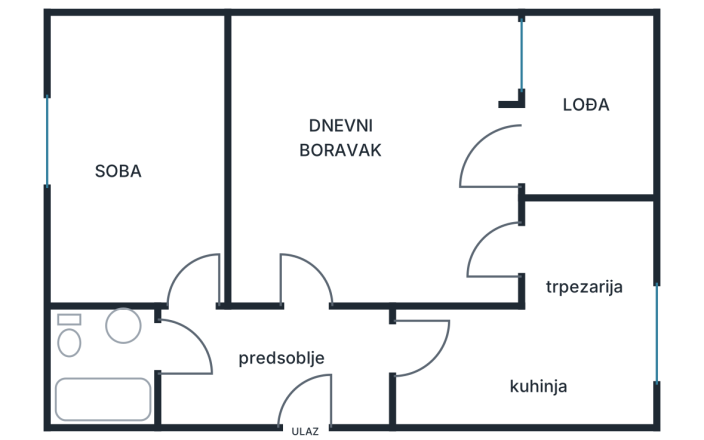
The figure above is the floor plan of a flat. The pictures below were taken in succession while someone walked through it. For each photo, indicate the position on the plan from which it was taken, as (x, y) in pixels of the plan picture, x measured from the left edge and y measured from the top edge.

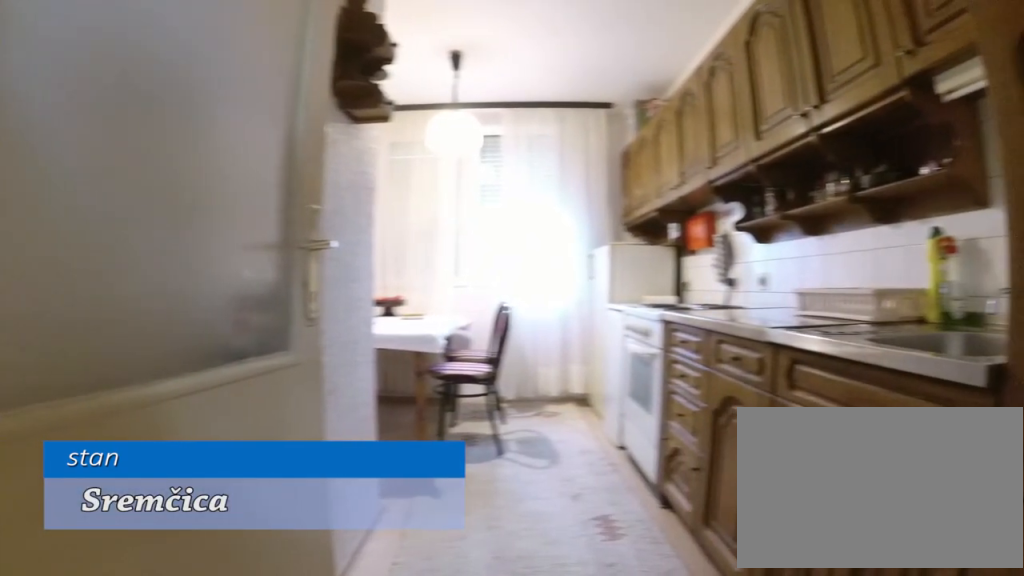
(354, 363)
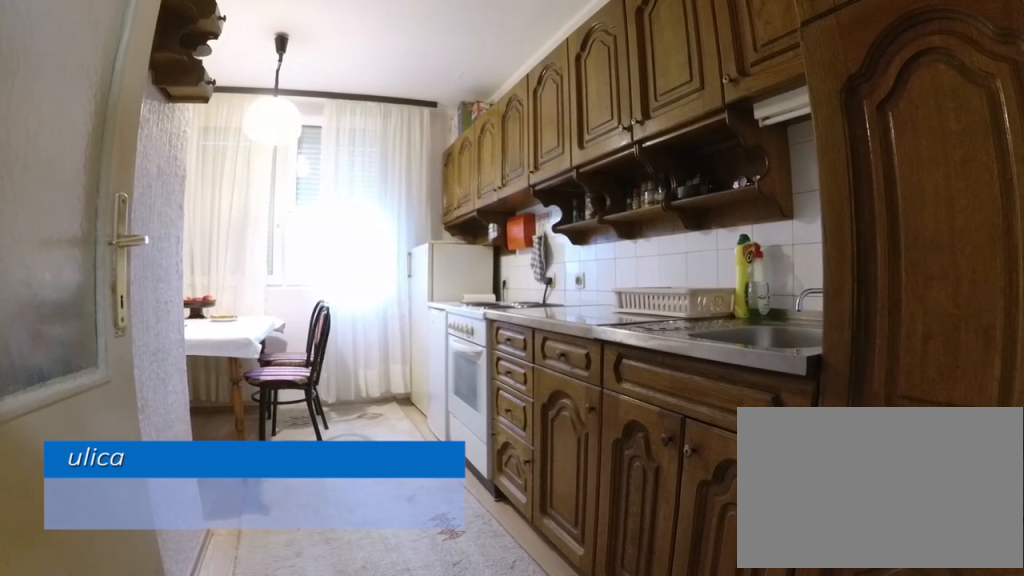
(361, 357)
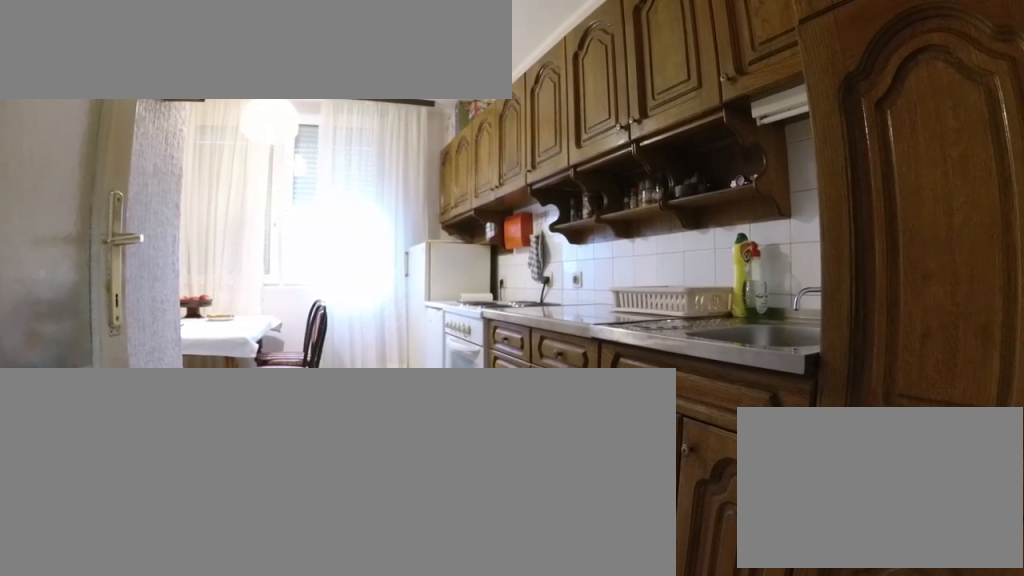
(361, 357)
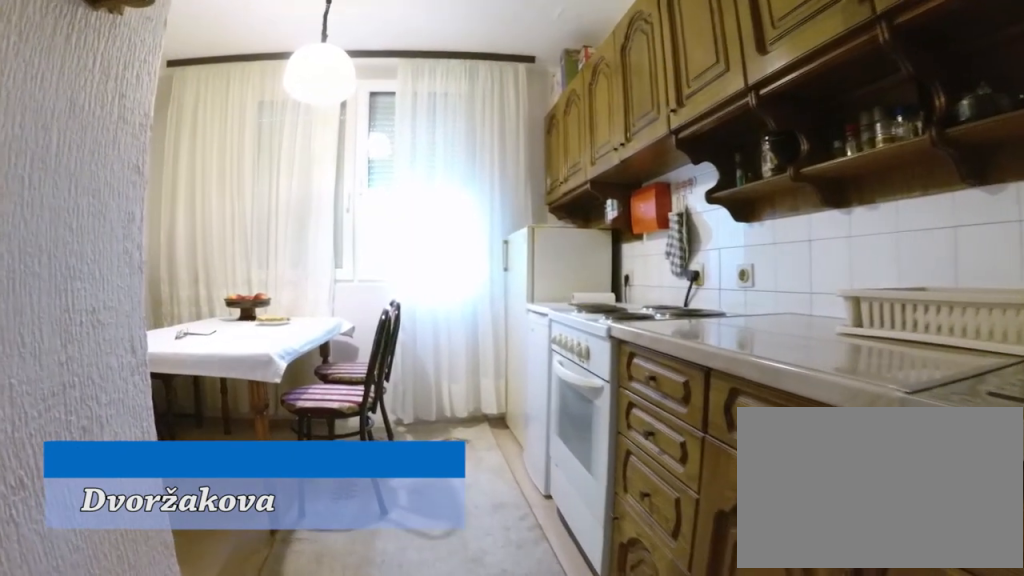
(424, 358)
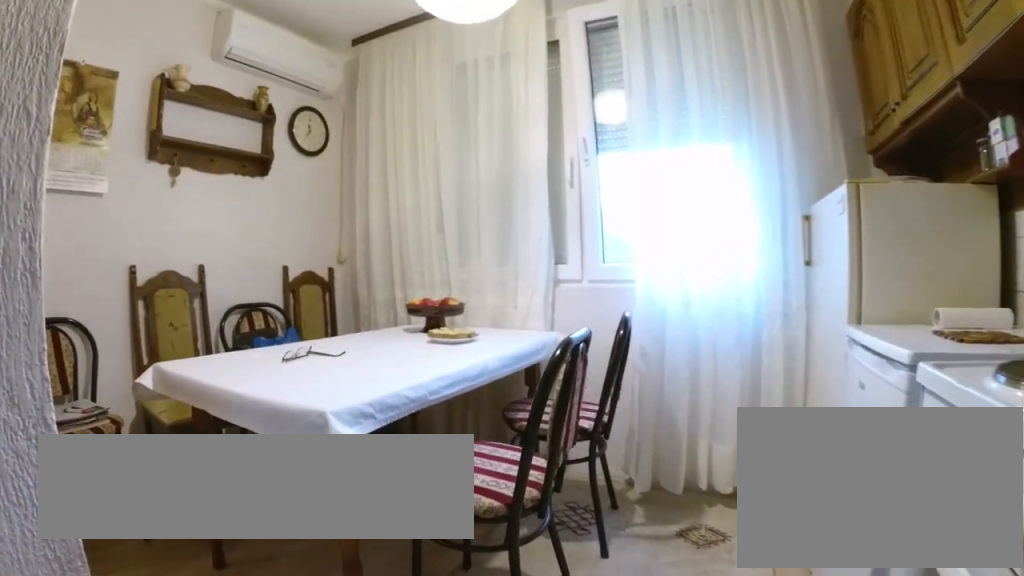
(499, 363)
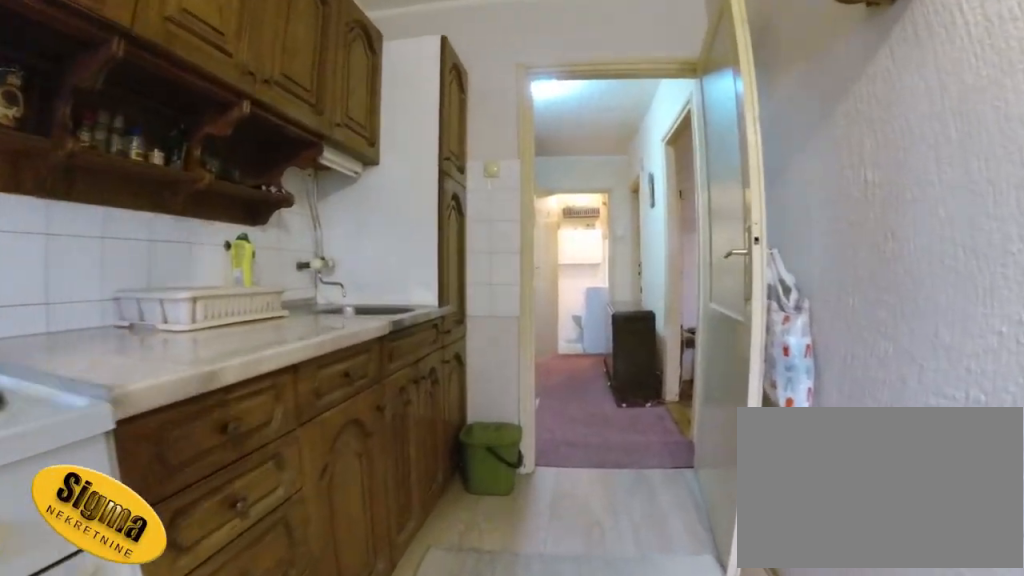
(549, 349)
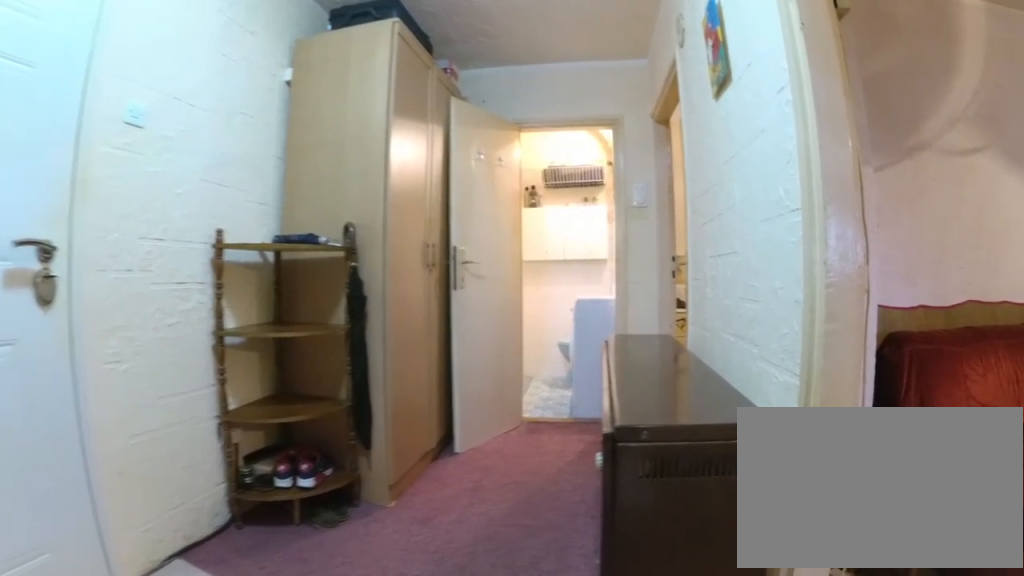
(364, 352)
